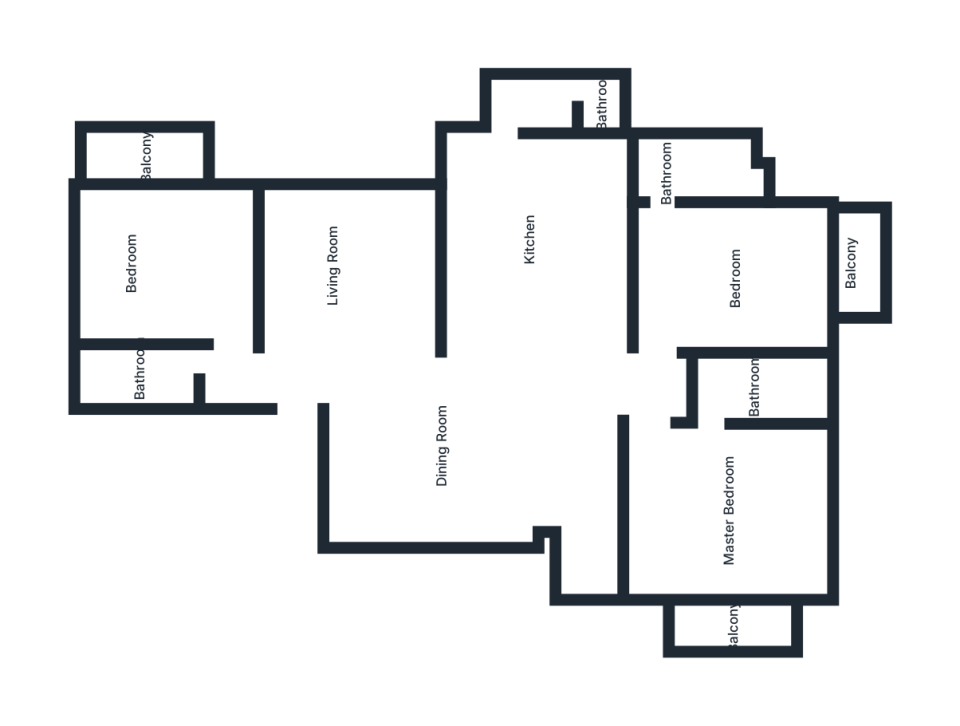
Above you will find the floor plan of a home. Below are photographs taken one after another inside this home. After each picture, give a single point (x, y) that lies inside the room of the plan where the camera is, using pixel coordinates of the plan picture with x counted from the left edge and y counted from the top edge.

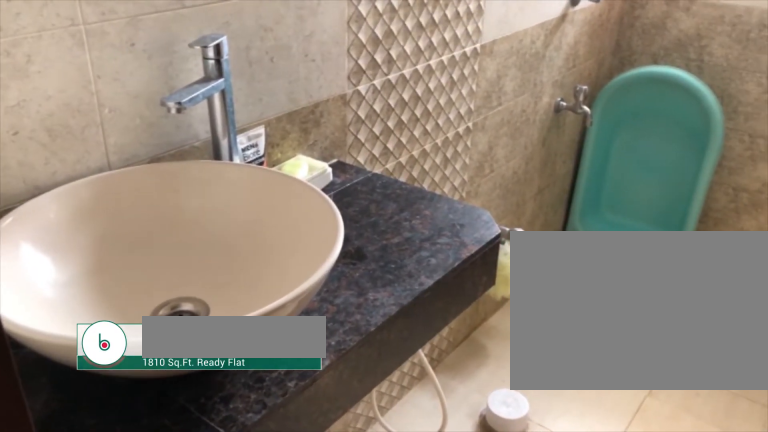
(178, 380)
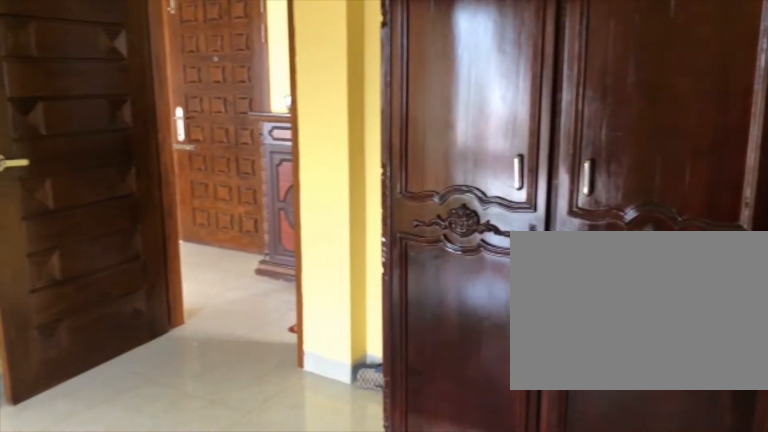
(213, 283)
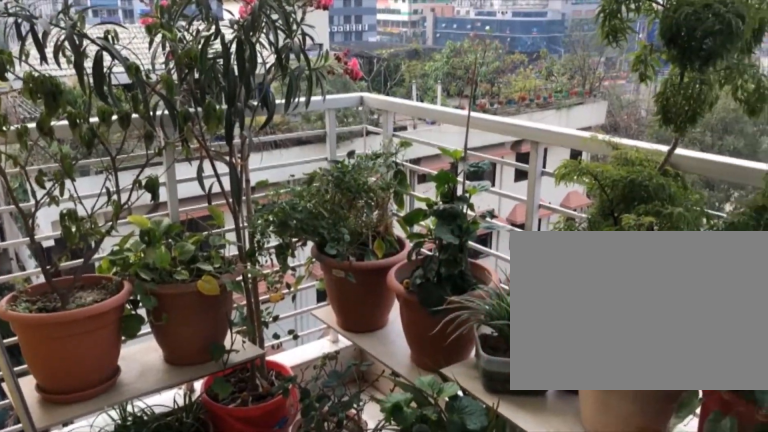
(164, 155)
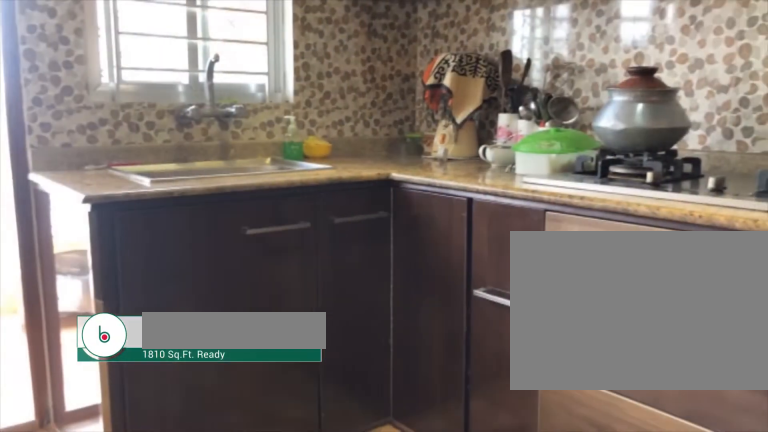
(527, 257)
